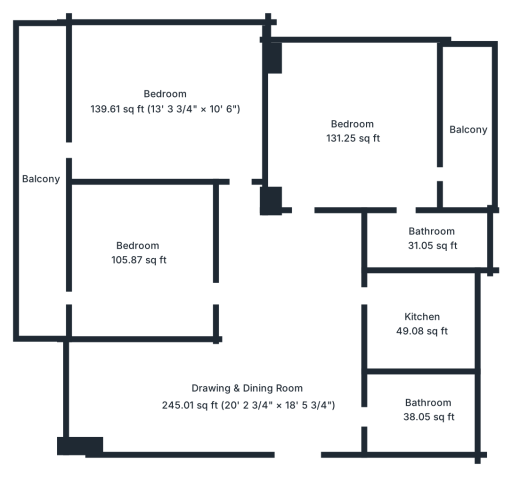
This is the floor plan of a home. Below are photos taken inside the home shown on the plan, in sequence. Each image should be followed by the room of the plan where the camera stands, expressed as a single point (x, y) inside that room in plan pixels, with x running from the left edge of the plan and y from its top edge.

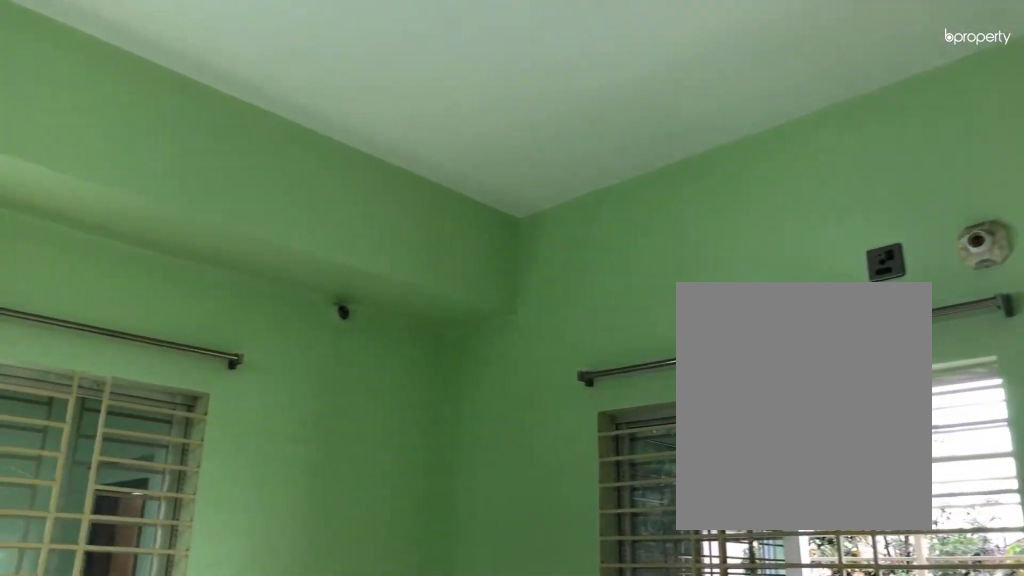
(352, 134)
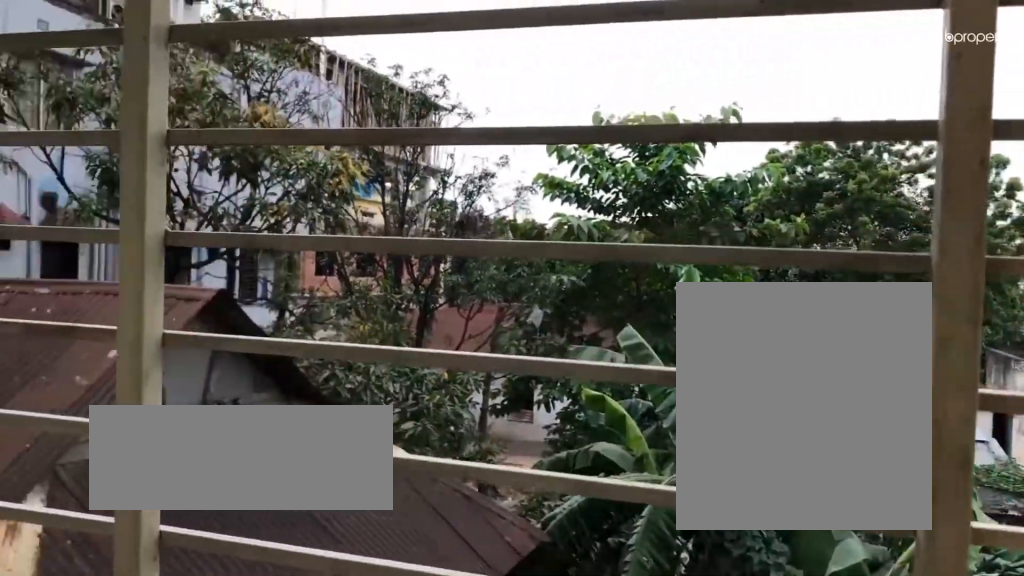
(469, 127)
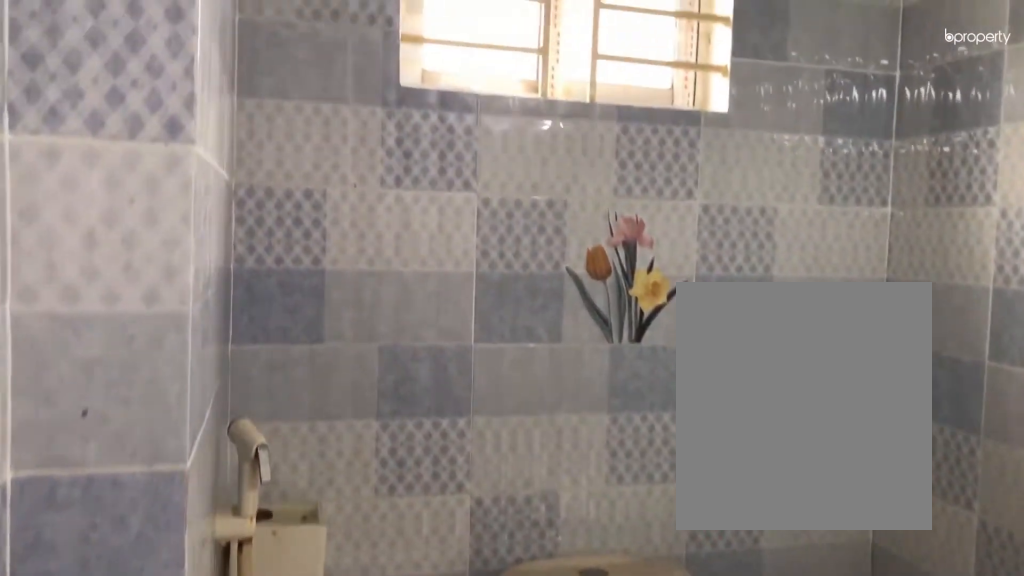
(428, 244)
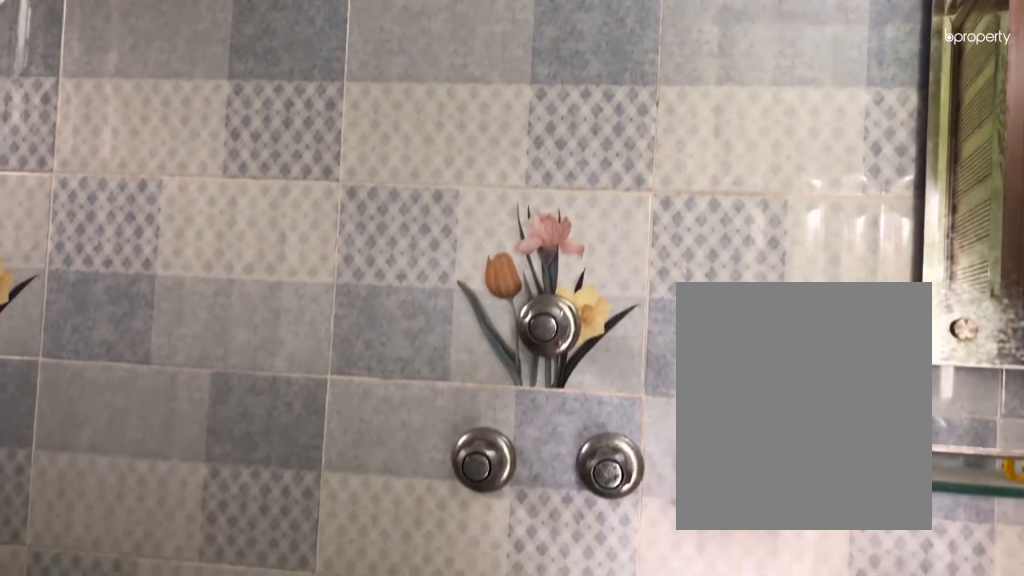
(428, 244)
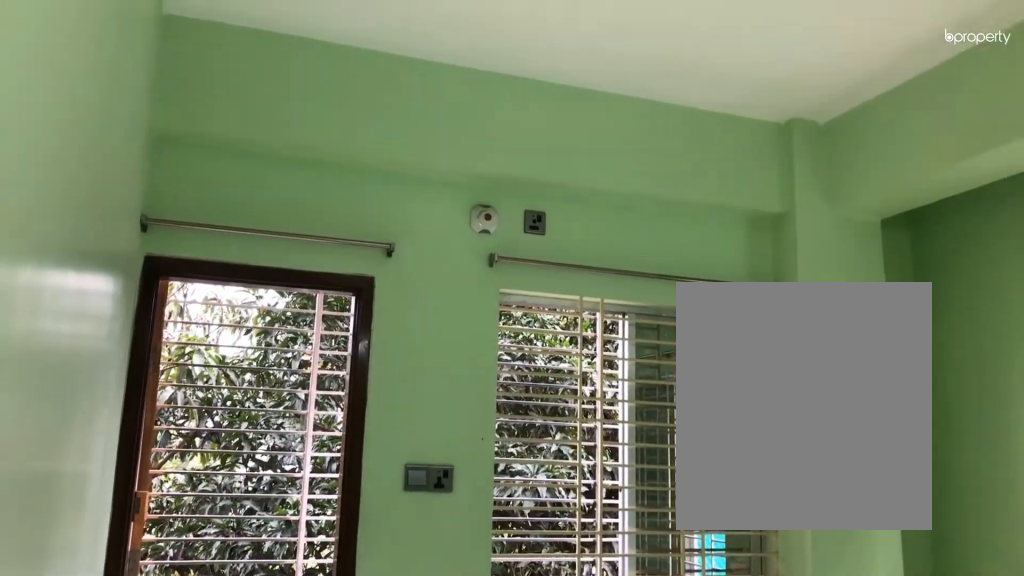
(165, 116)
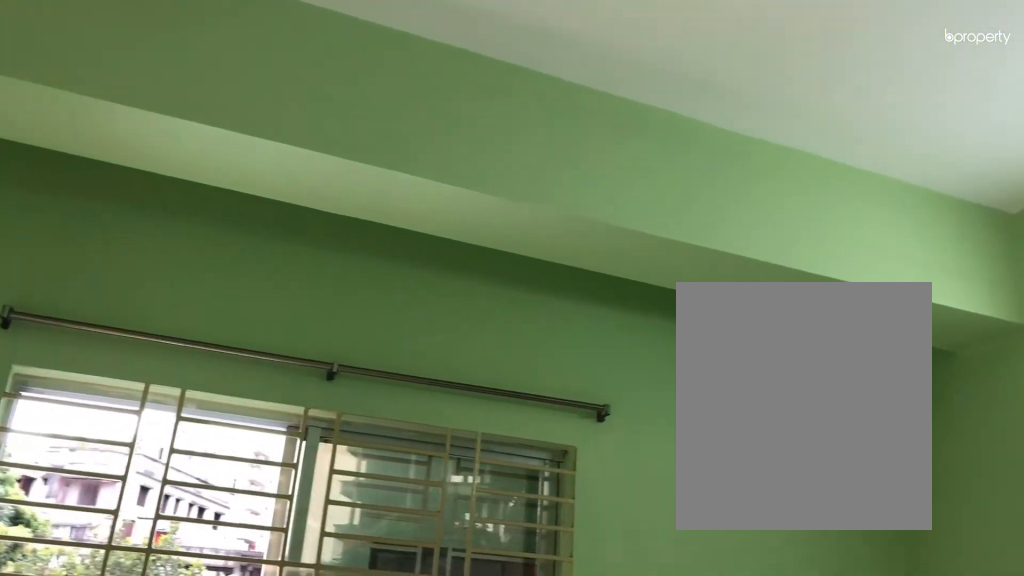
(165, 116)
